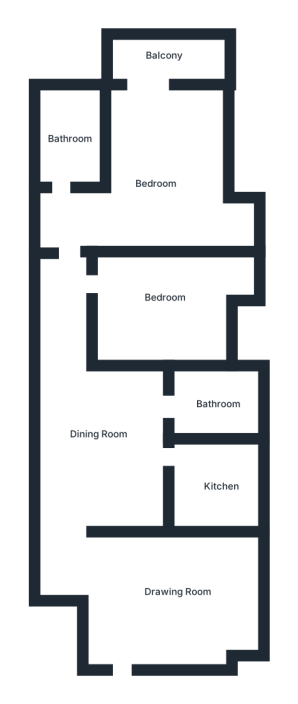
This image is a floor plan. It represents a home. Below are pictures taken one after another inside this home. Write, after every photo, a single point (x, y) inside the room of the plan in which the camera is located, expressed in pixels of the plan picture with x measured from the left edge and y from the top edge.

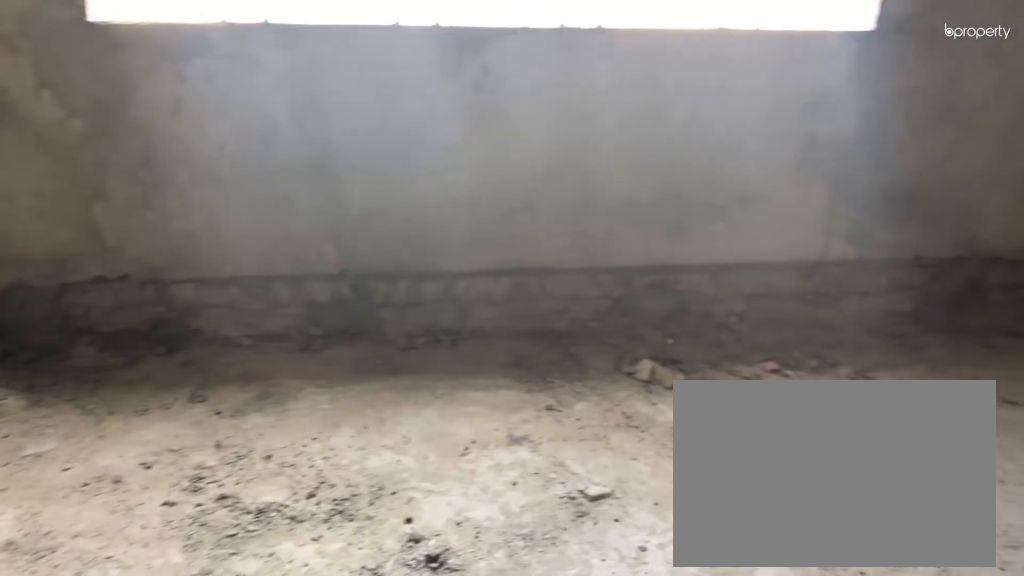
(159, 594)
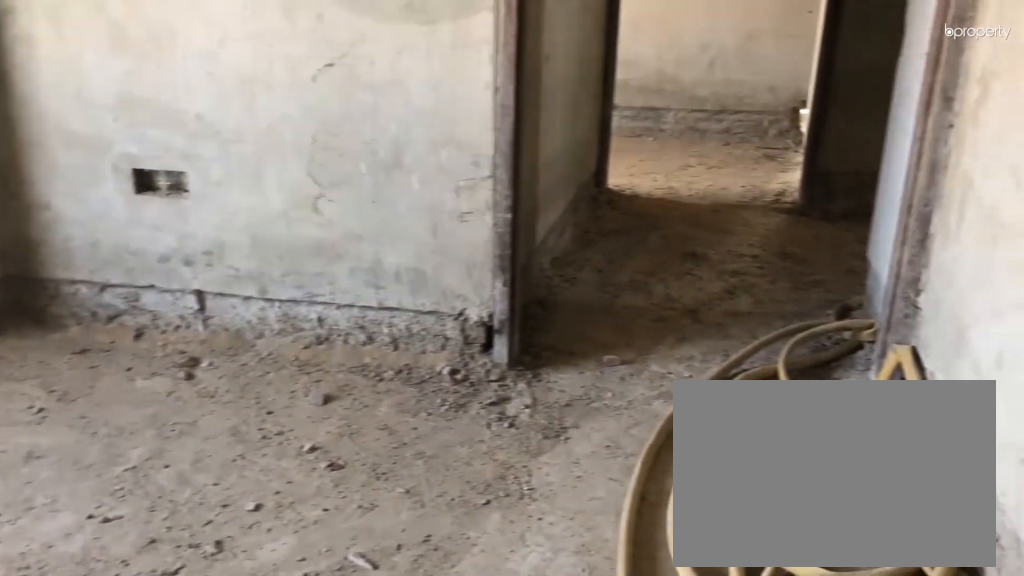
(159, 594)
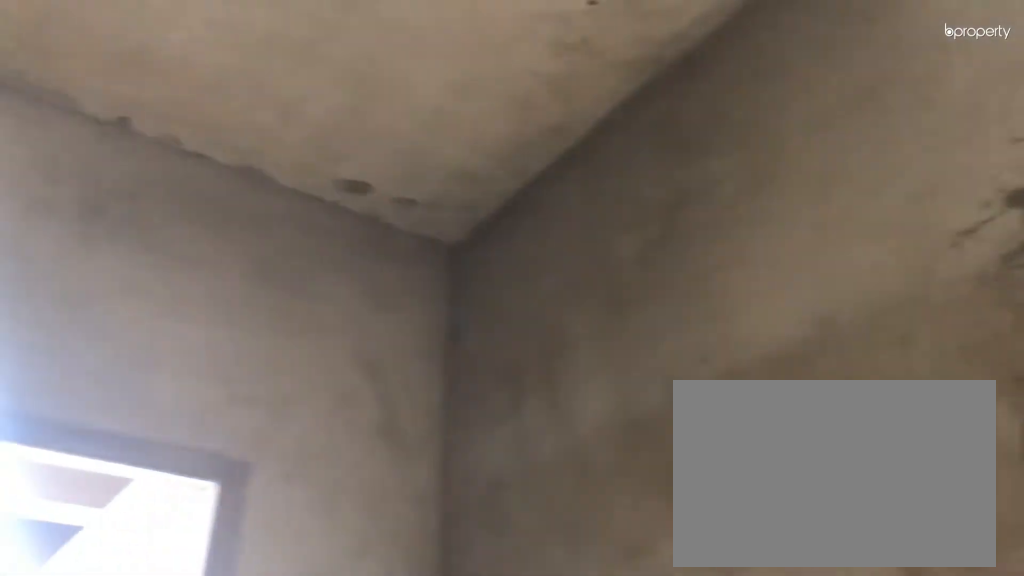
(123, 459)
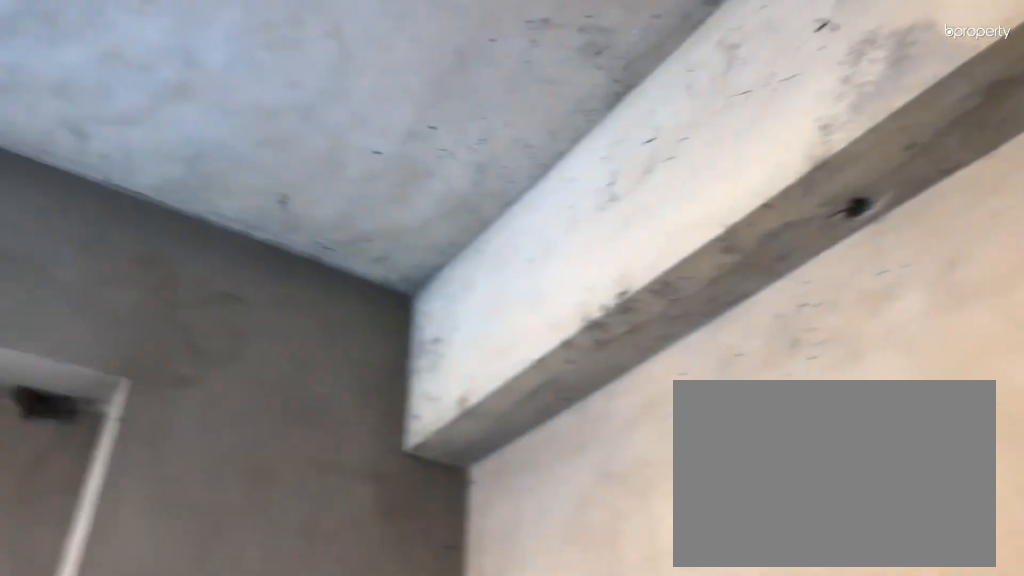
(152, 295)
